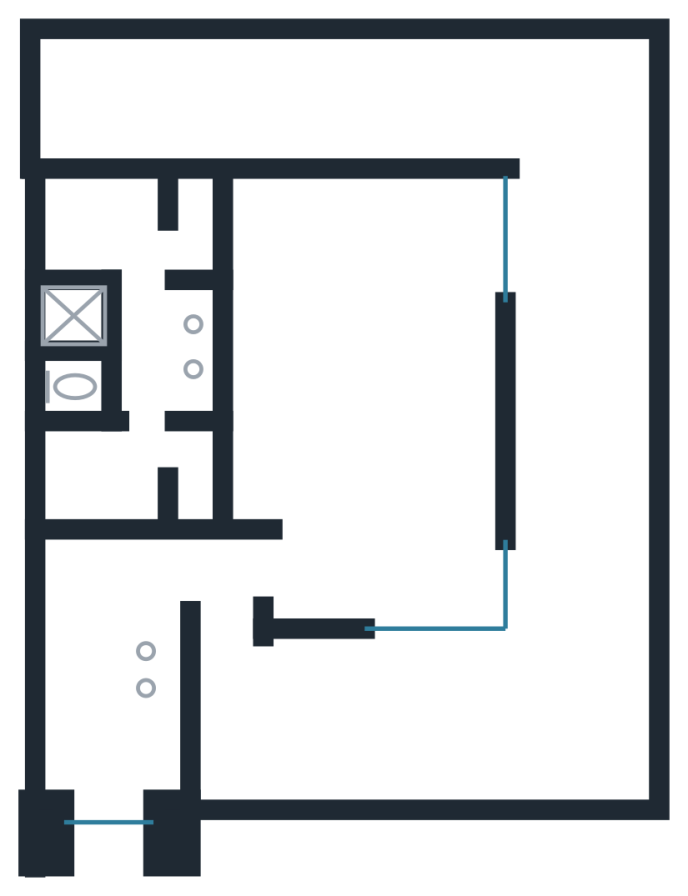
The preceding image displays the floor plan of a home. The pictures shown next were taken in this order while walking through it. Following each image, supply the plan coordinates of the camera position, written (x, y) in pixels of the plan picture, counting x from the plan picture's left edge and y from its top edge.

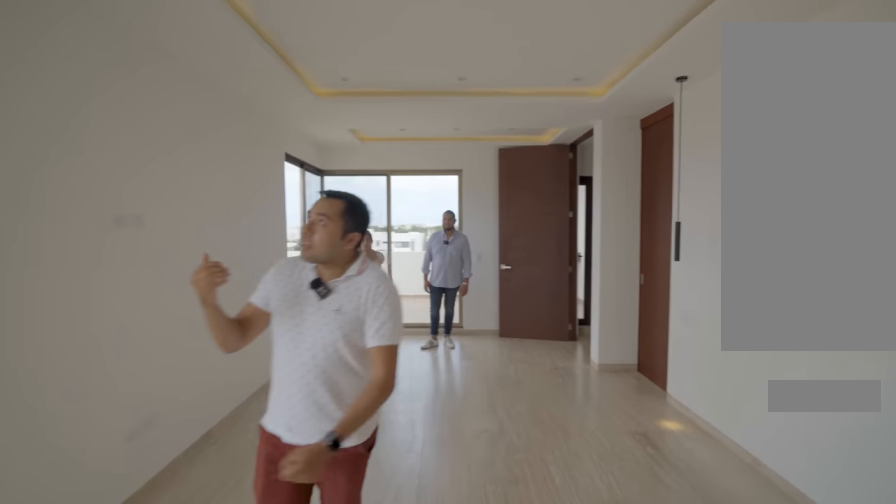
(282, 248)
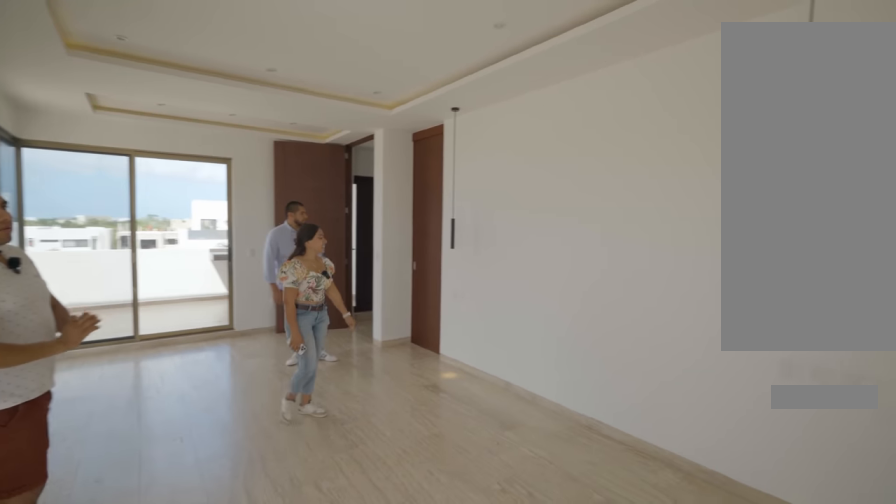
(374, 223)
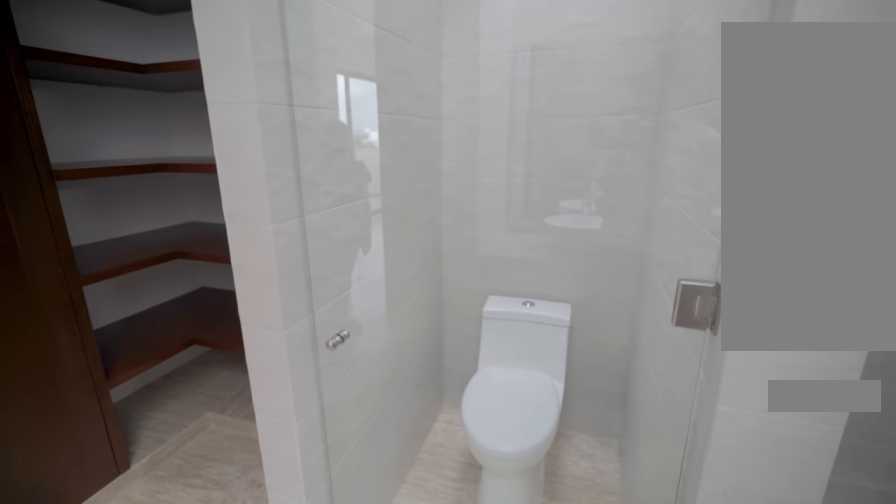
(140, 438)
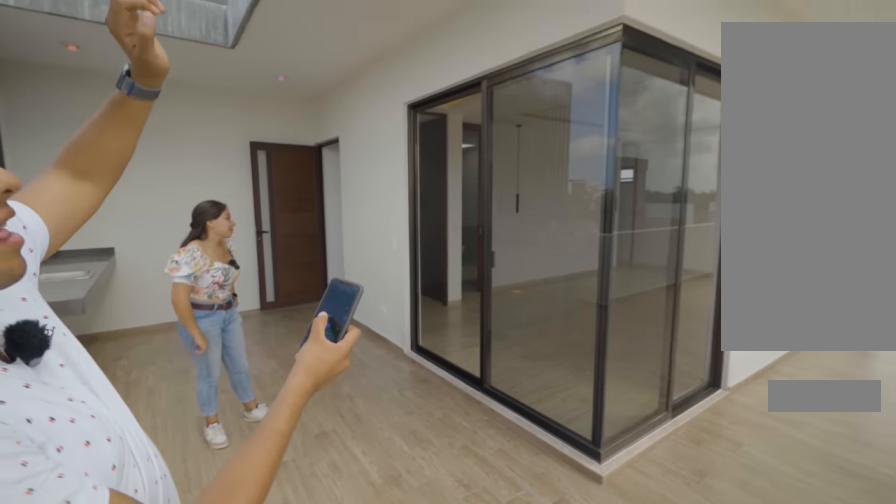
(553, 692)
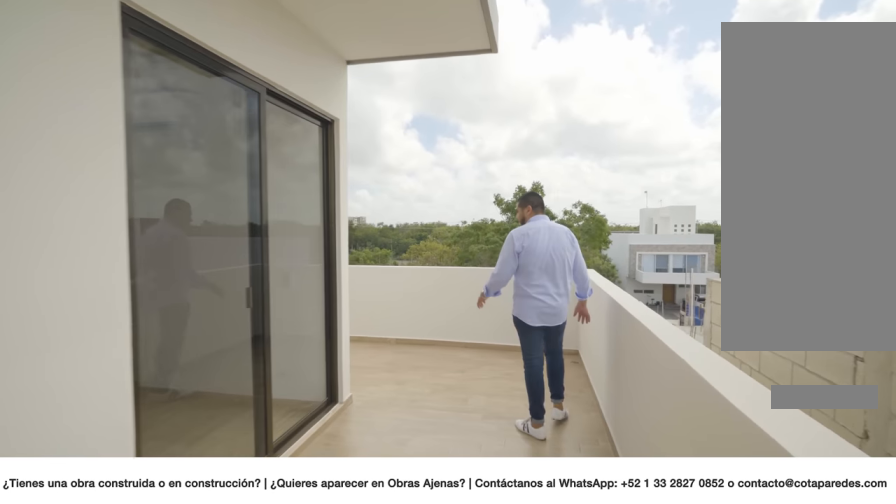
(583, 308)
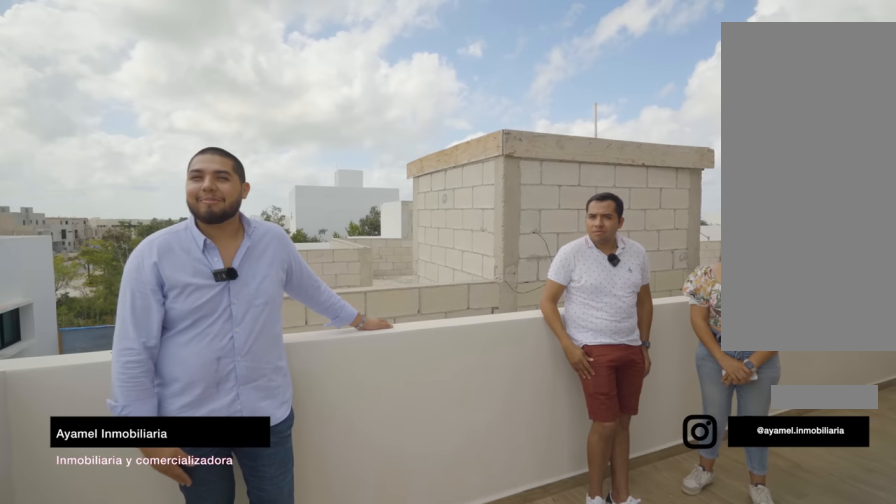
(533, 100)
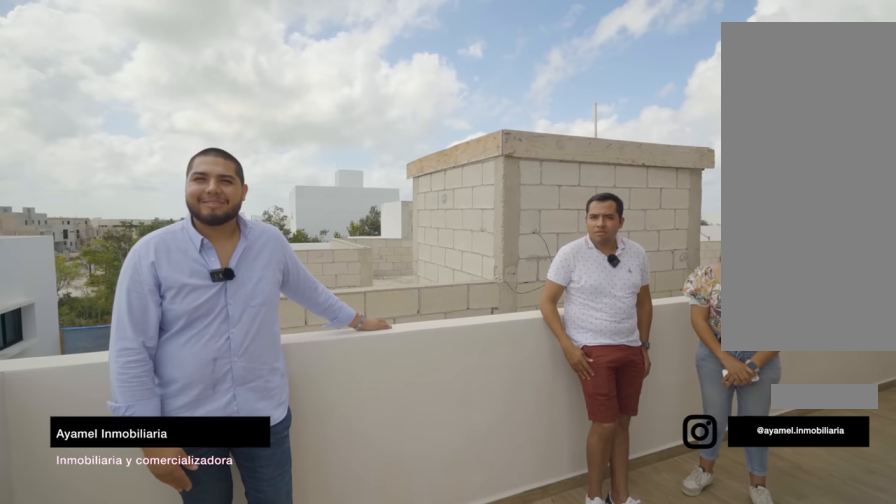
(533, 100)
